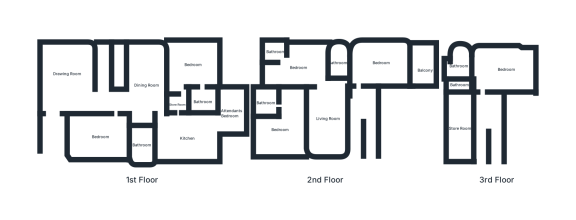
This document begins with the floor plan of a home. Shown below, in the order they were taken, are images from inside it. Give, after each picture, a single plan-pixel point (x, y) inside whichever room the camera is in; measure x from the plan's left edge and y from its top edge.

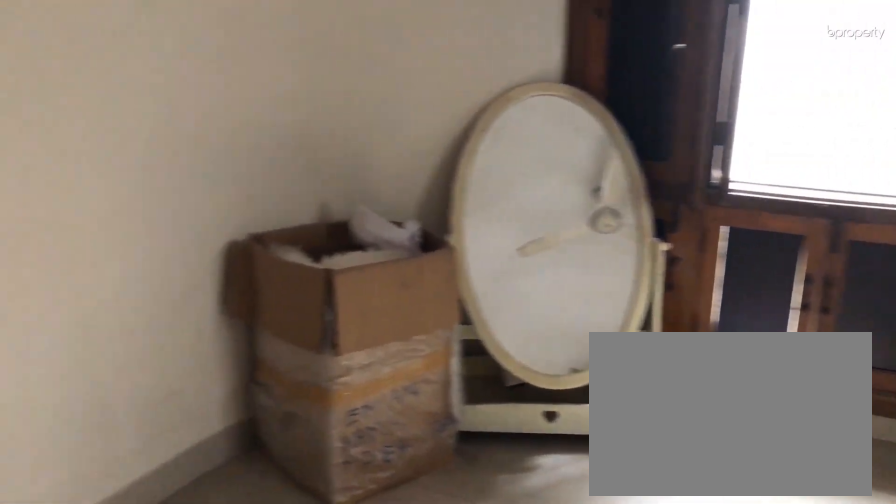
(279, 130)
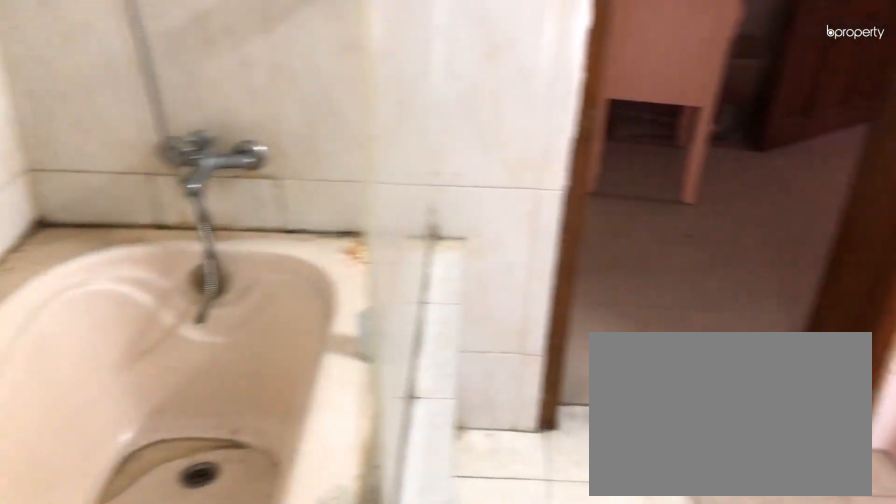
(264, 103)
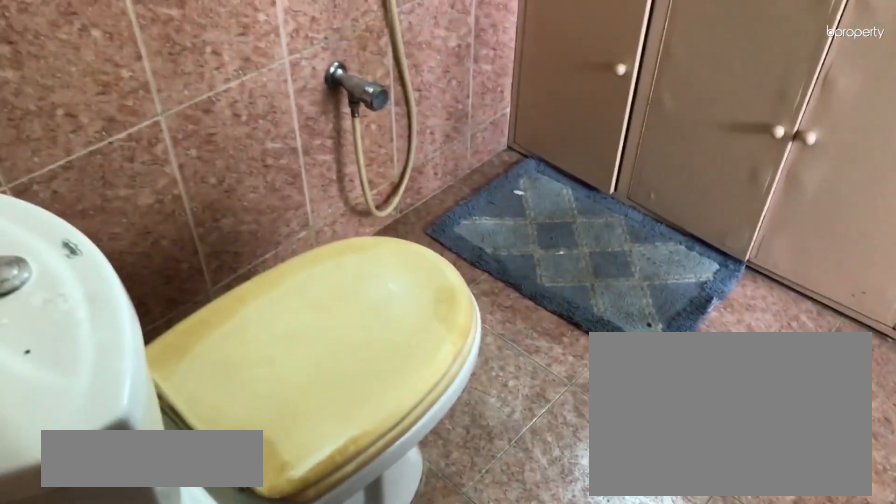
(457, 66)
